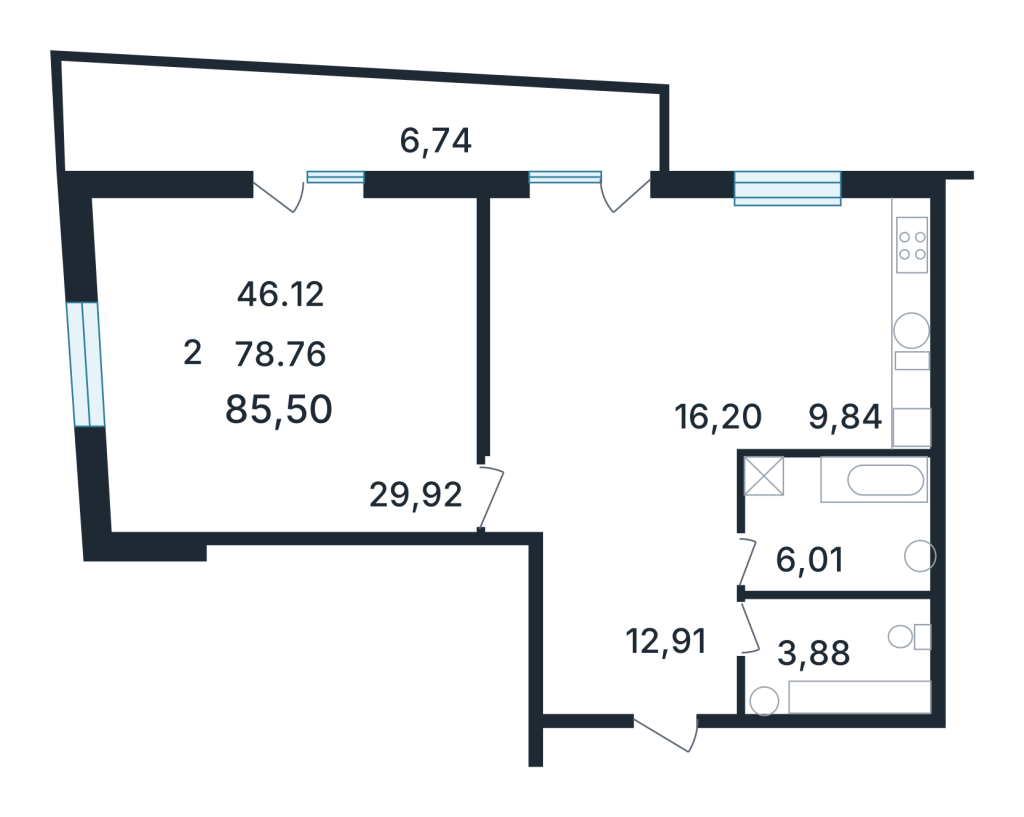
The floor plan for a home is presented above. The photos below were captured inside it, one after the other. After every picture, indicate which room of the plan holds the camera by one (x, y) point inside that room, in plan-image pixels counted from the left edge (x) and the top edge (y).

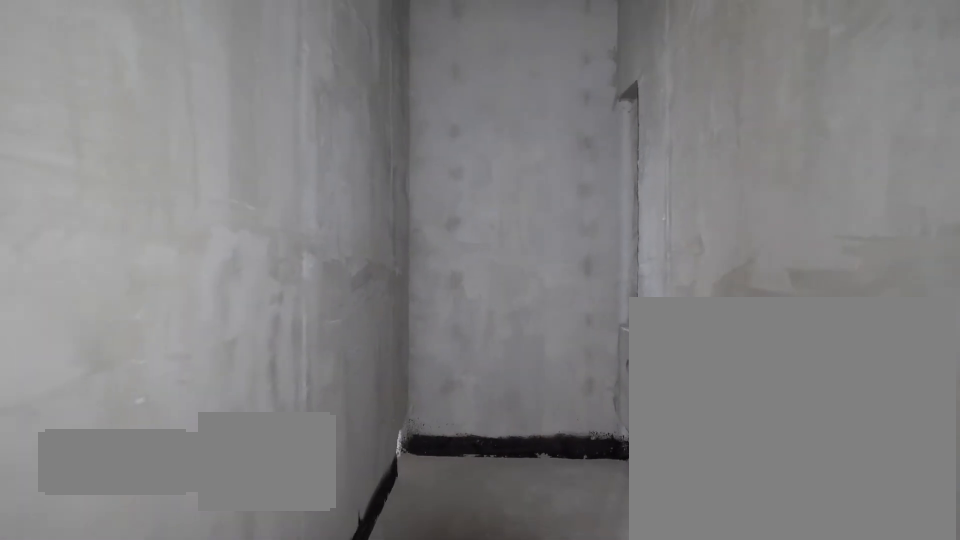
(829, 644)
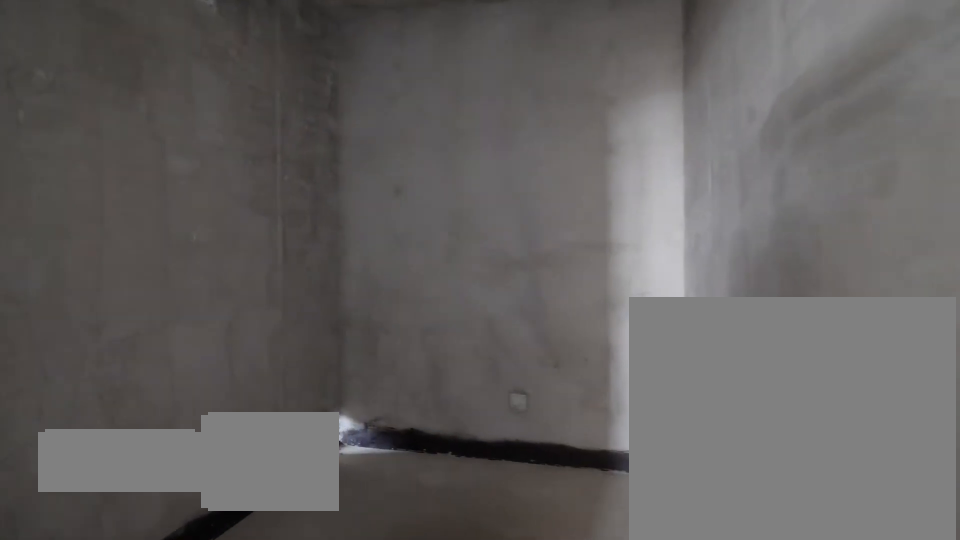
(837, 523)
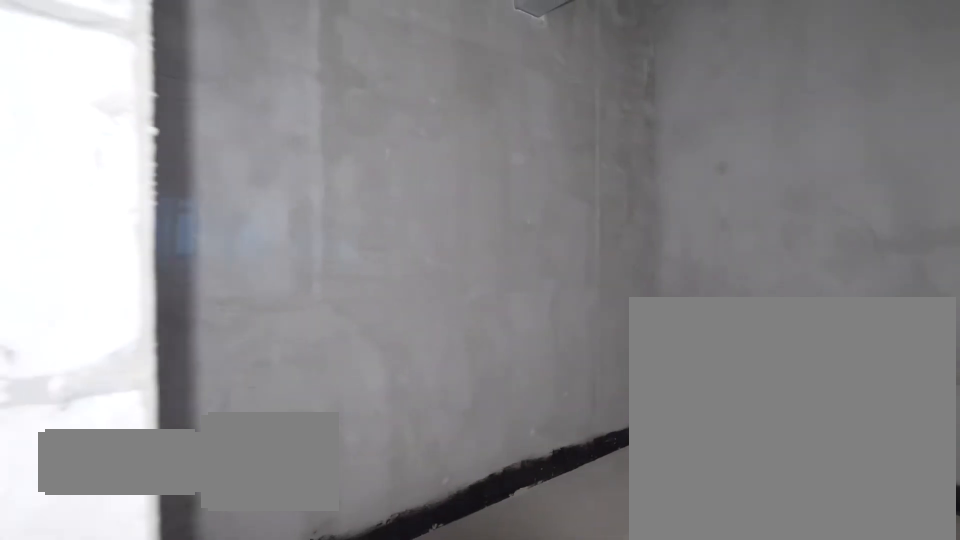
(837, 523)
